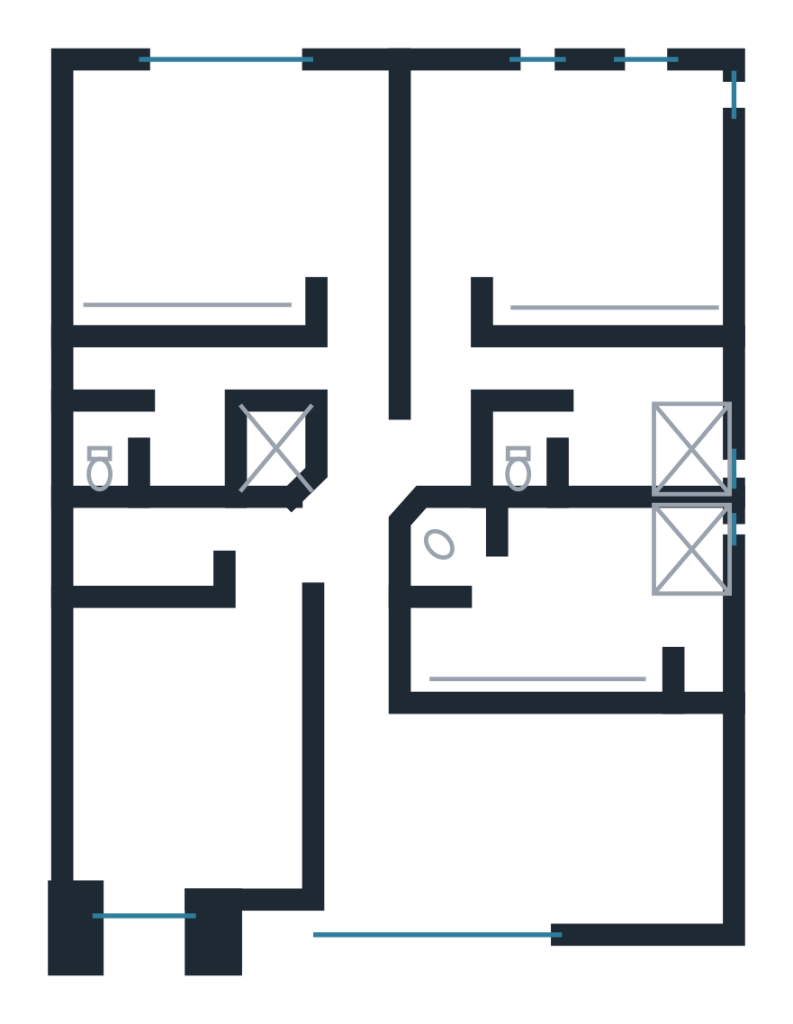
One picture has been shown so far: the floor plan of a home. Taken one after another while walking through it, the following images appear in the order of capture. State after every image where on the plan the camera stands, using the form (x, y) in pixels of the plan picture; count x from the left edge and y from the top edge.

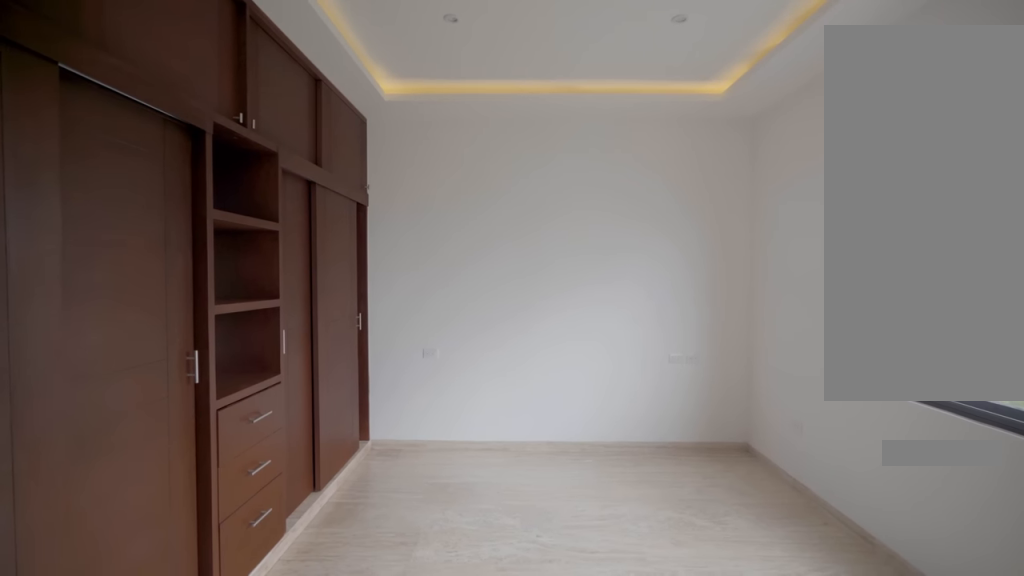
(361, 188)
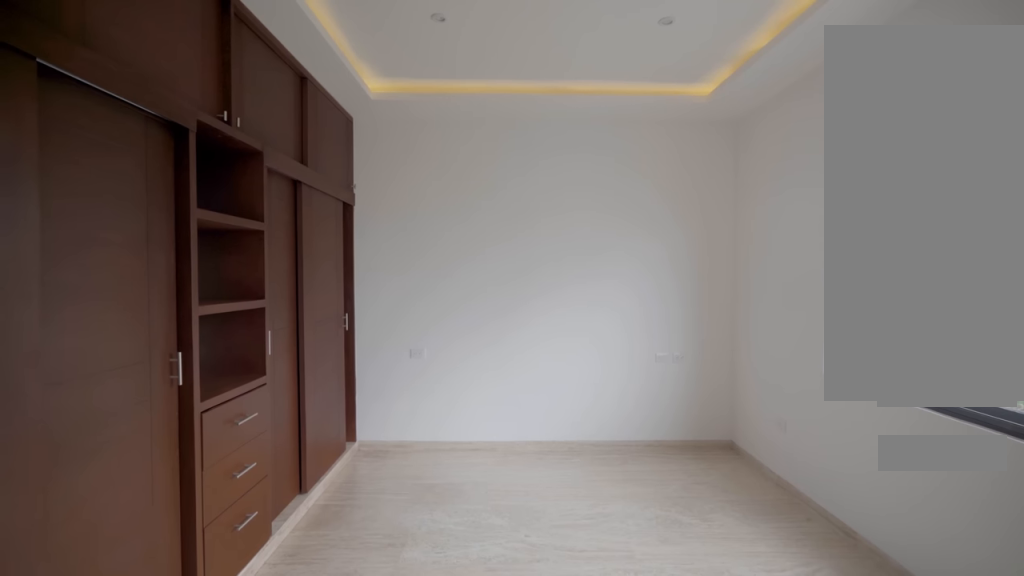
(361, 188)
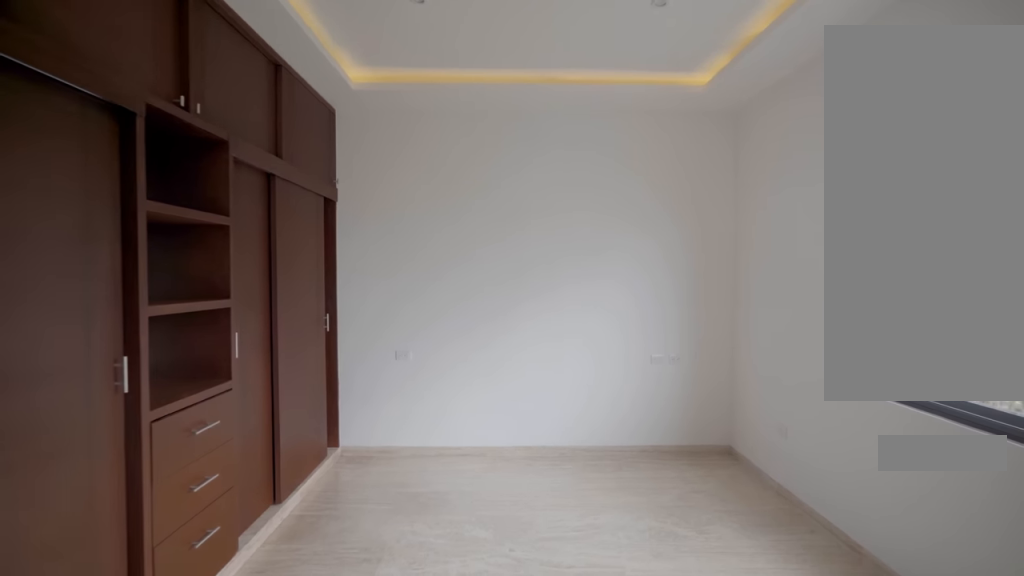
(361, 188)
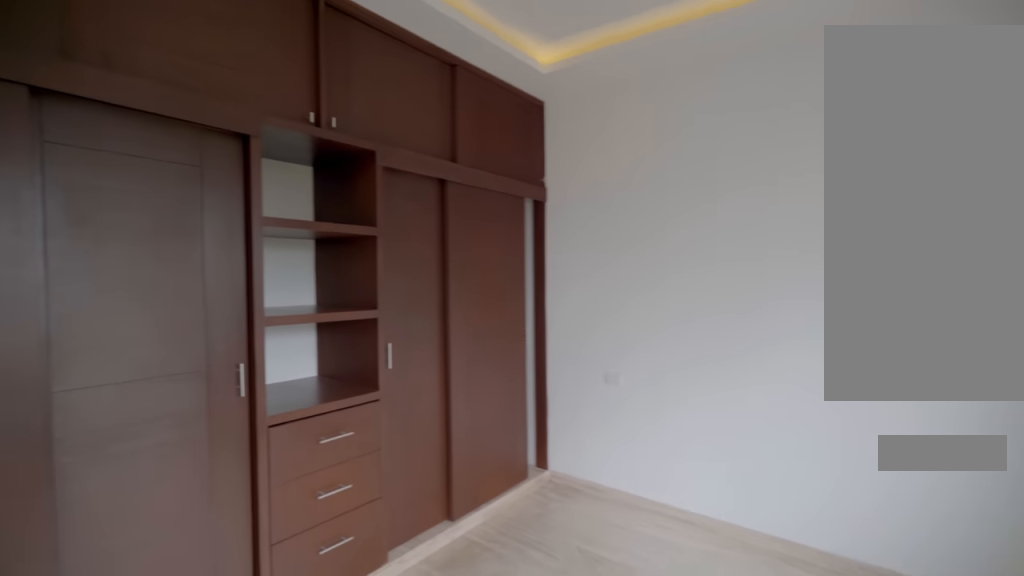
(269, 148)
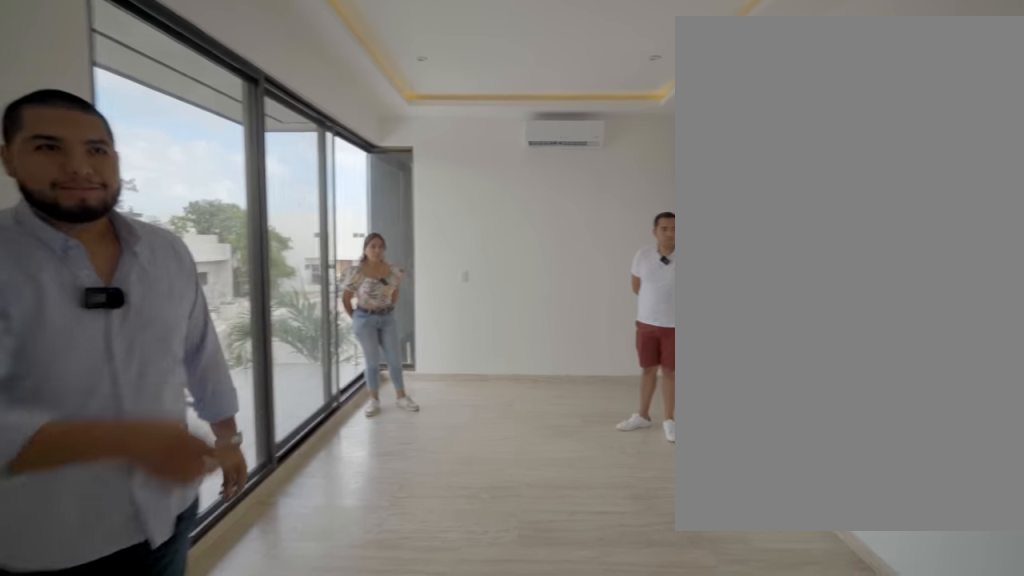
(681, 807)
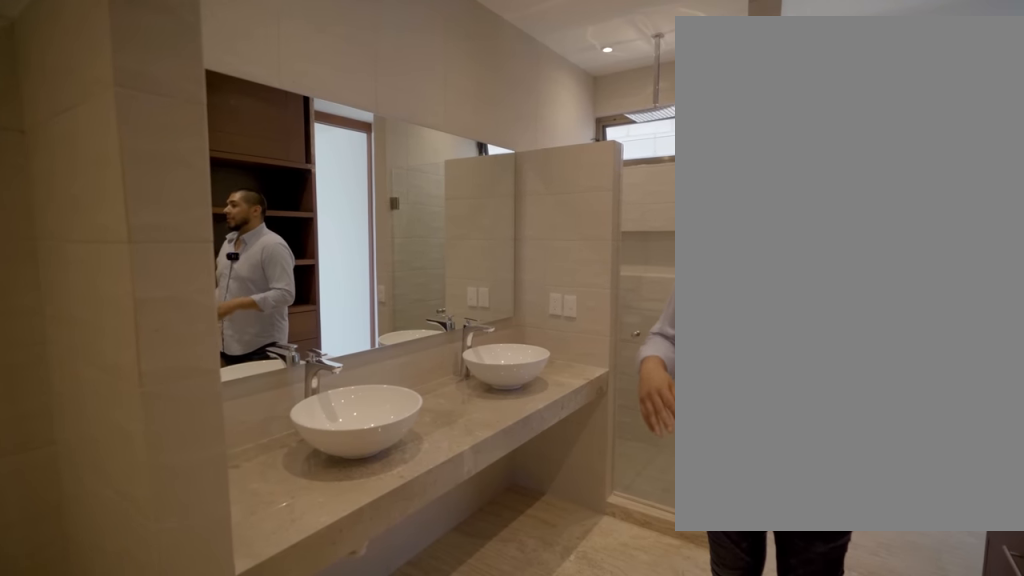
(509, 612)
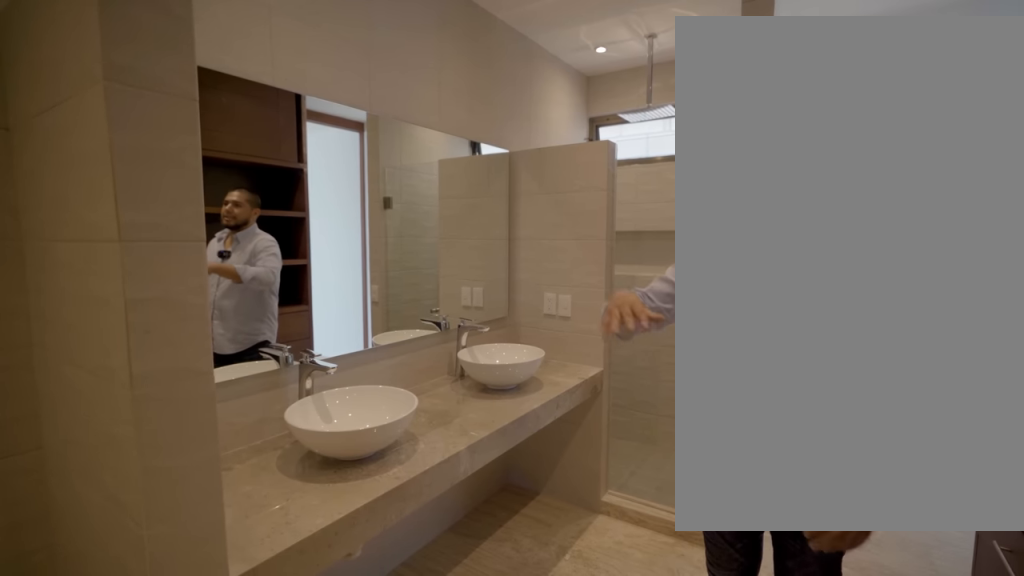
(510, 612)
